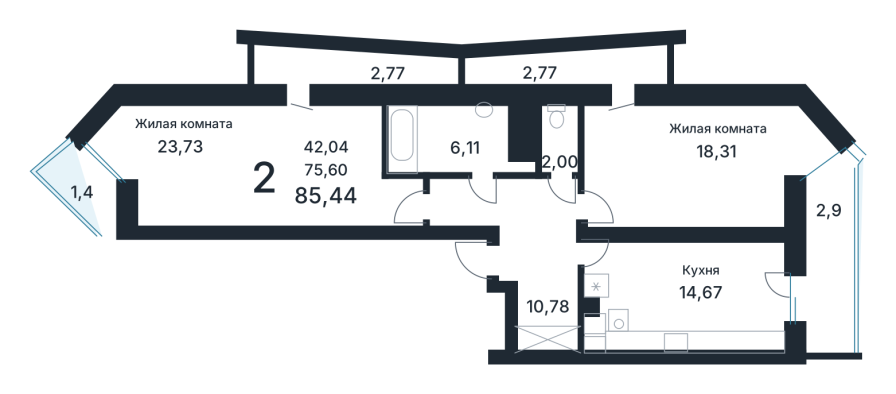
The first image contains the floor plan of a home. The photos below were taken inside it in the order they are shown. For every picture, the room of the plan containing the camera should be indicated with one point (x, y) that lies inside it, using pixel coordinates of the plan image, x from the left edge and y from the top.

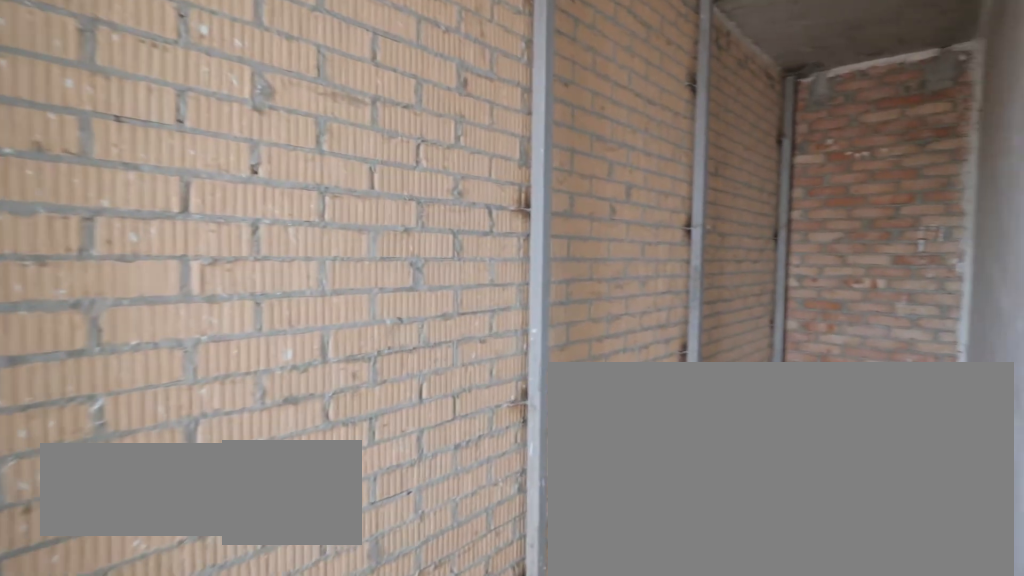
(351, 65)
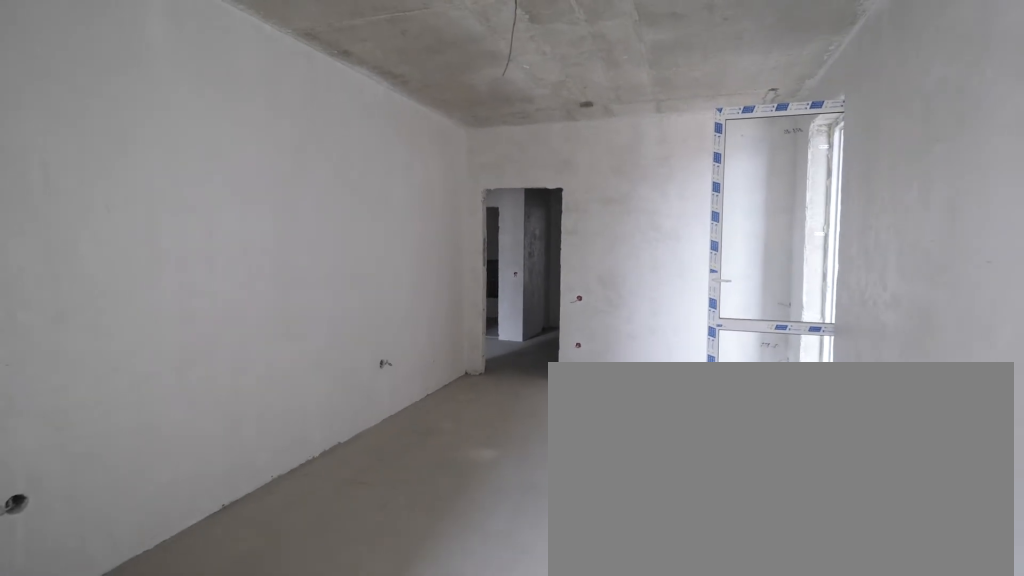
(695, 165)
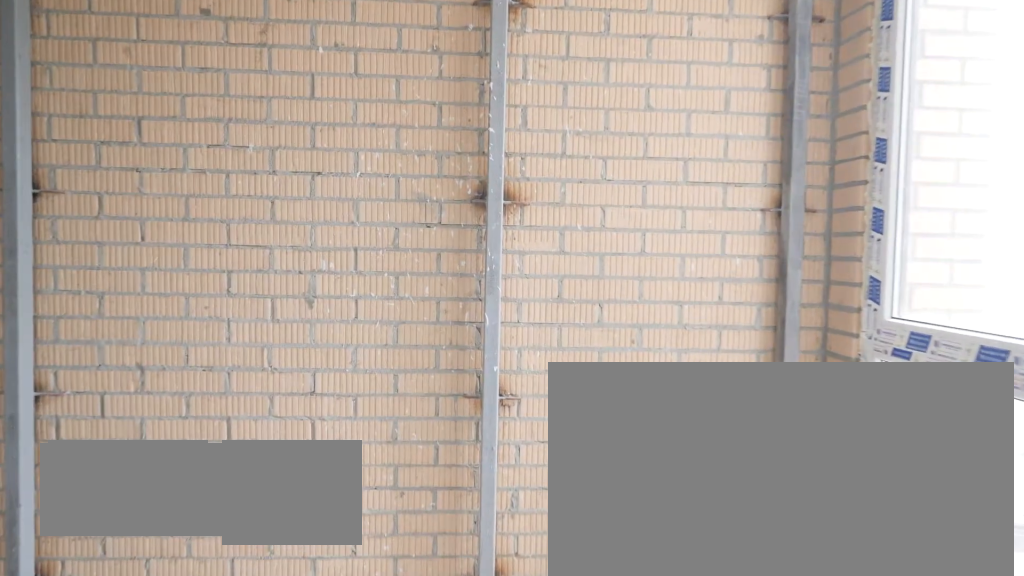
(570, 65)
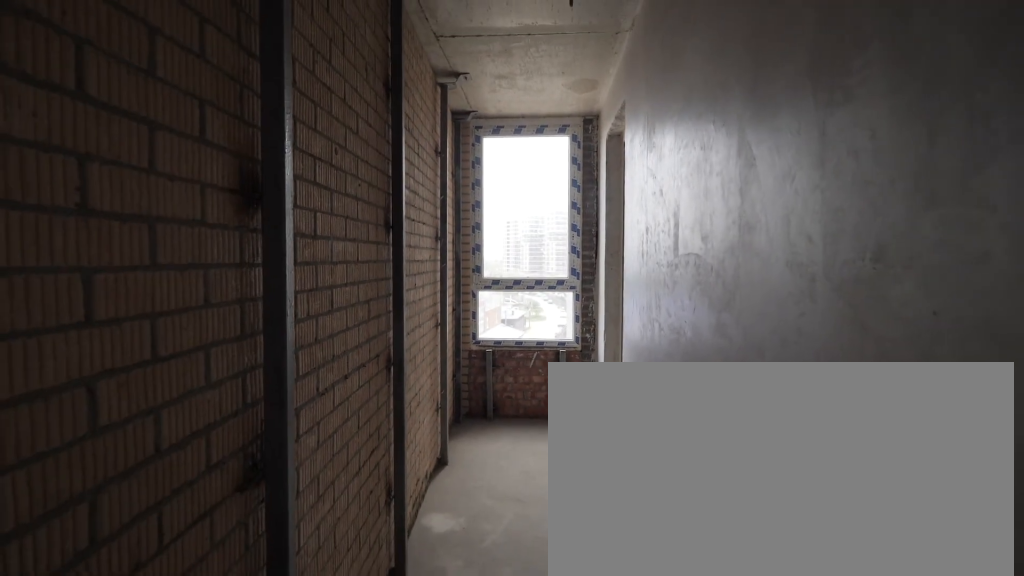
(570, 65)
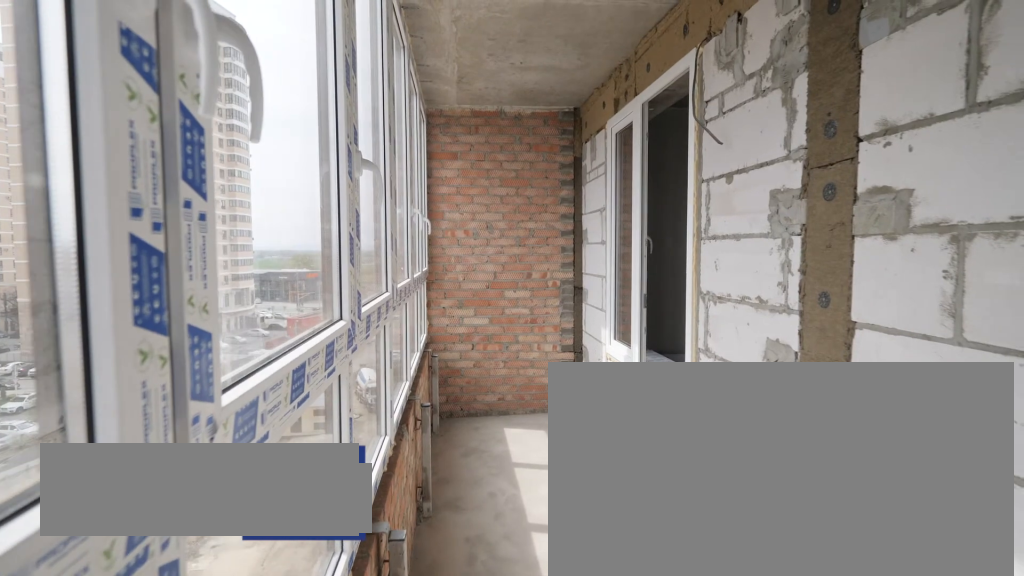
(828, 258)
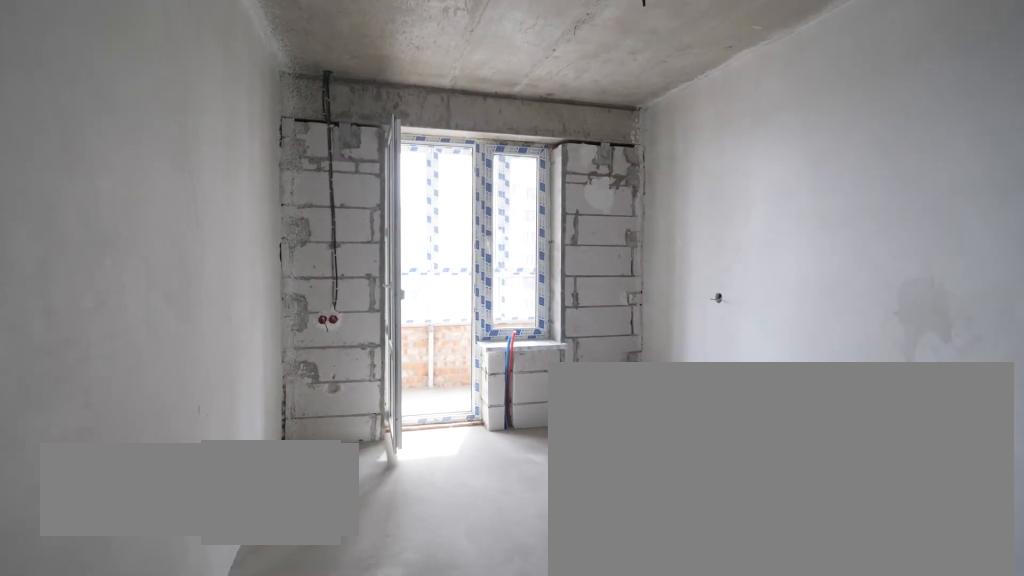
(690, 295)
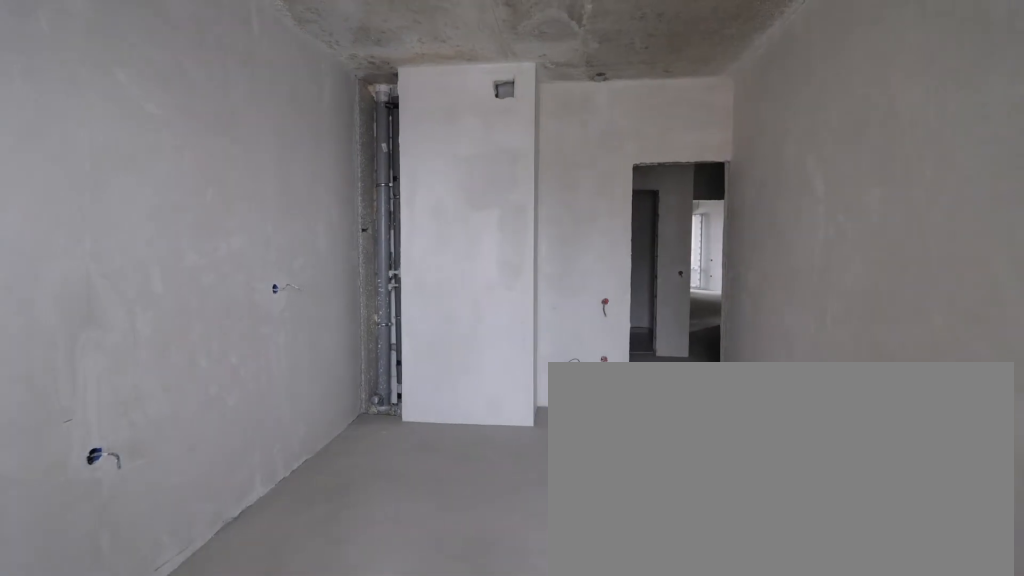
(690, 295)
